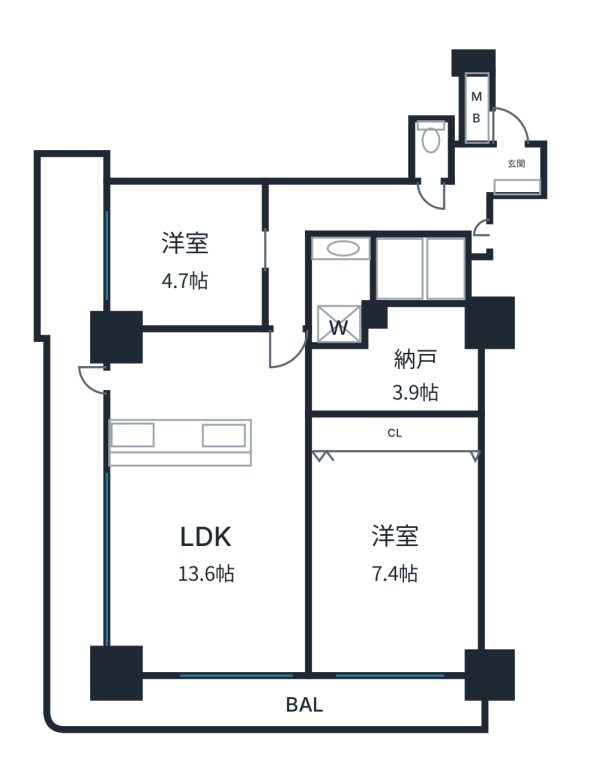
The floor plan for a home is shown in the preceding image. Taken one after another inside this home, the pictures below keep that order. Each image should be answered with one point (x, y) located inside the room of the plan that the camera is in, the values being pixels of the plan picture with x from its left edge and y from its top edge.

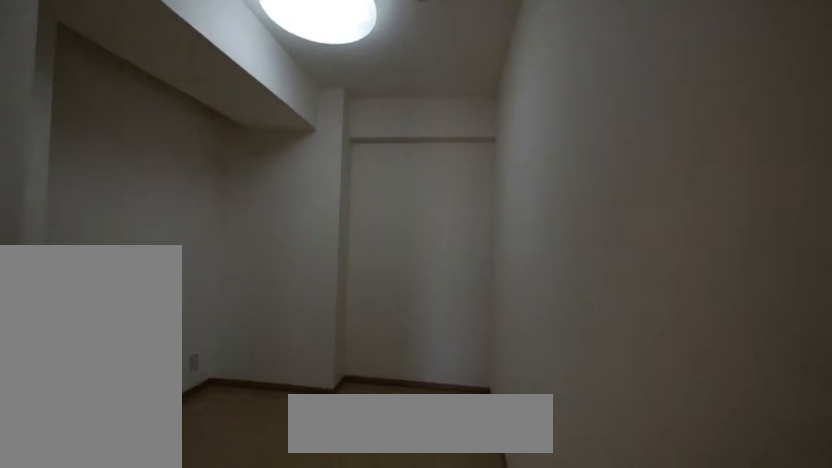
(378, 391)
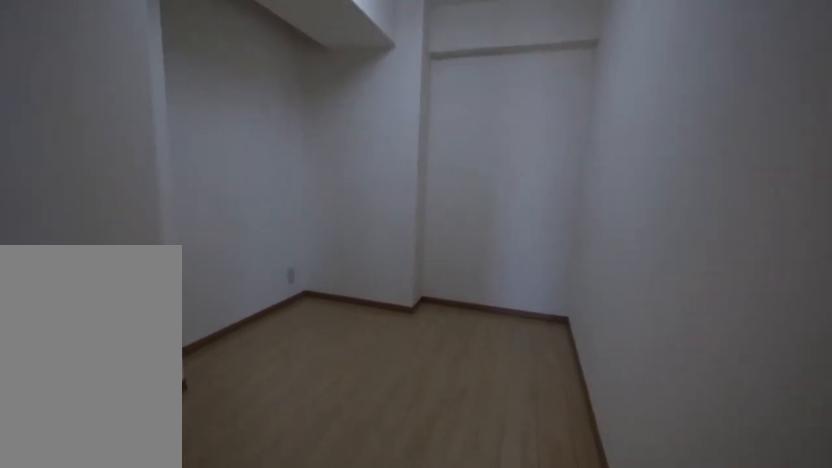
(378, 391)
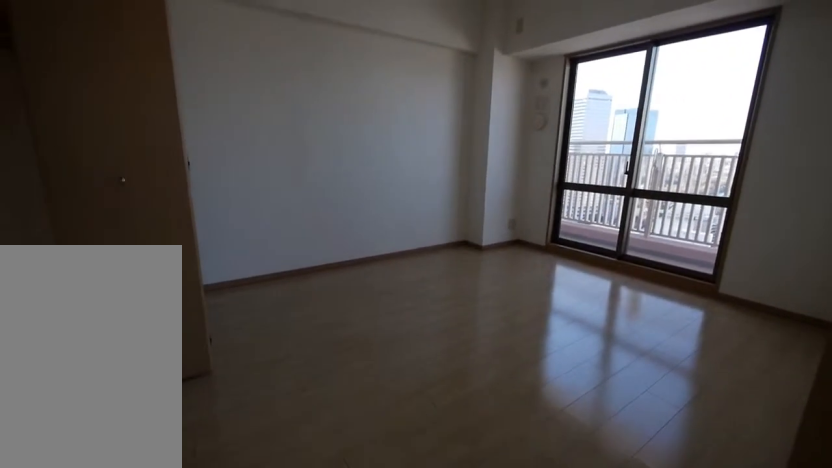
(379, 549)
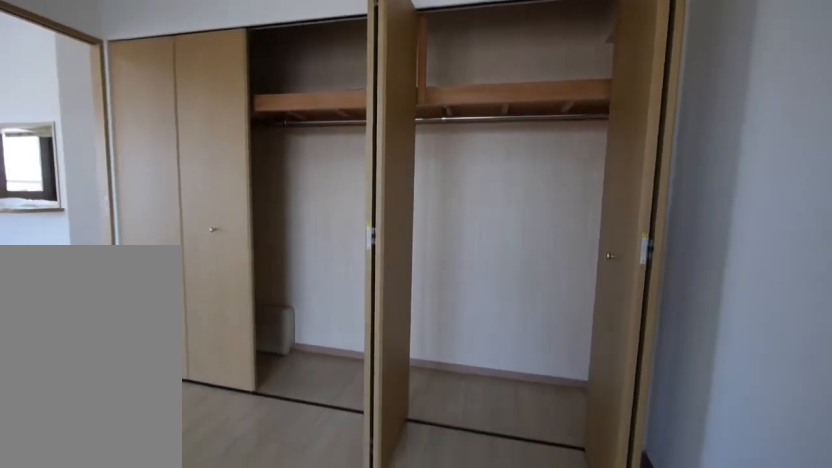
(378, 549)
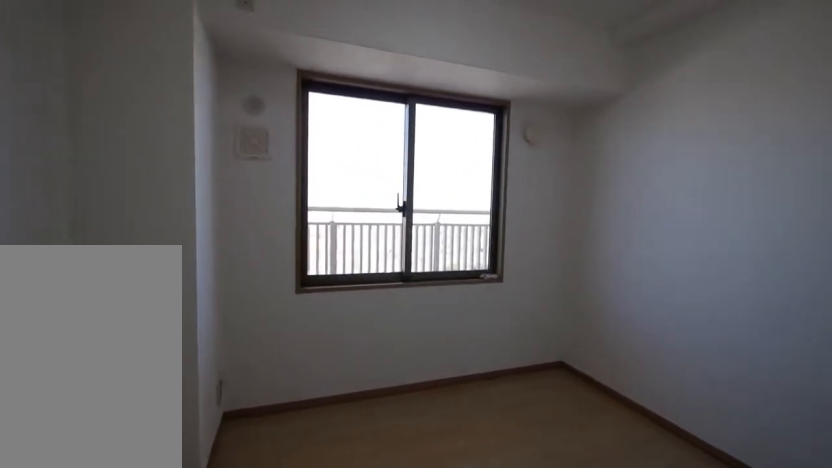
(209, 264)
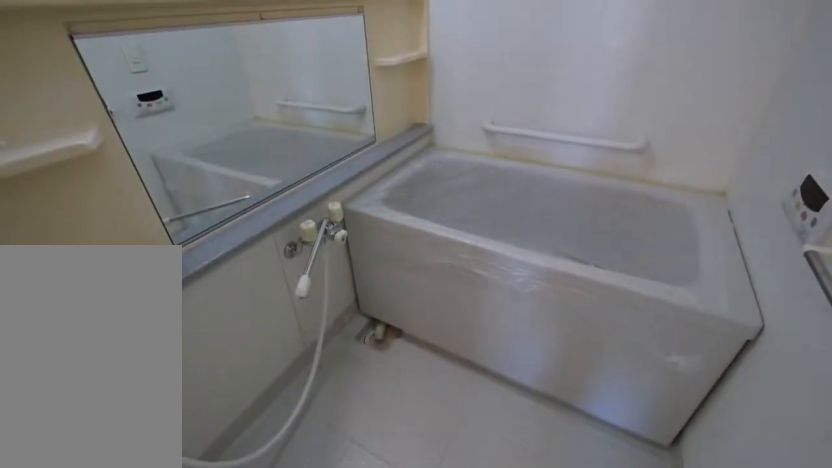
(378, 258)
